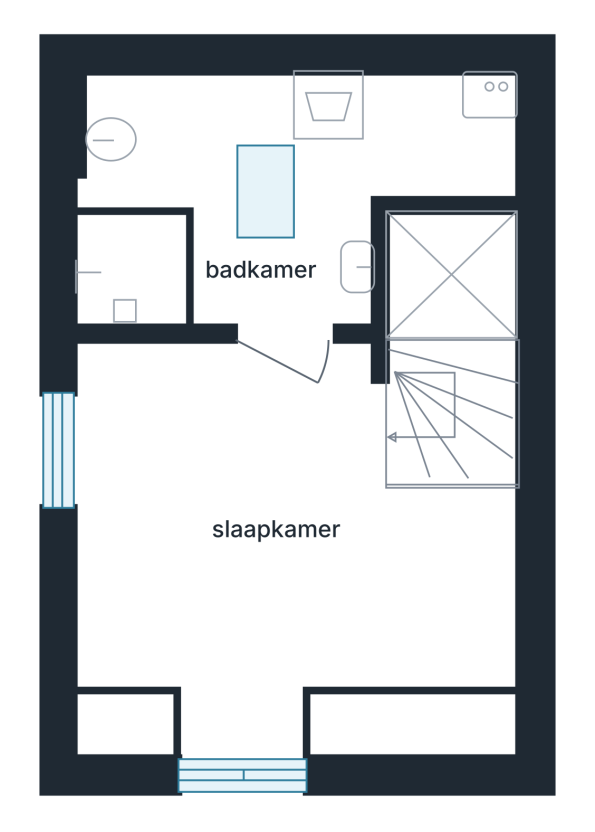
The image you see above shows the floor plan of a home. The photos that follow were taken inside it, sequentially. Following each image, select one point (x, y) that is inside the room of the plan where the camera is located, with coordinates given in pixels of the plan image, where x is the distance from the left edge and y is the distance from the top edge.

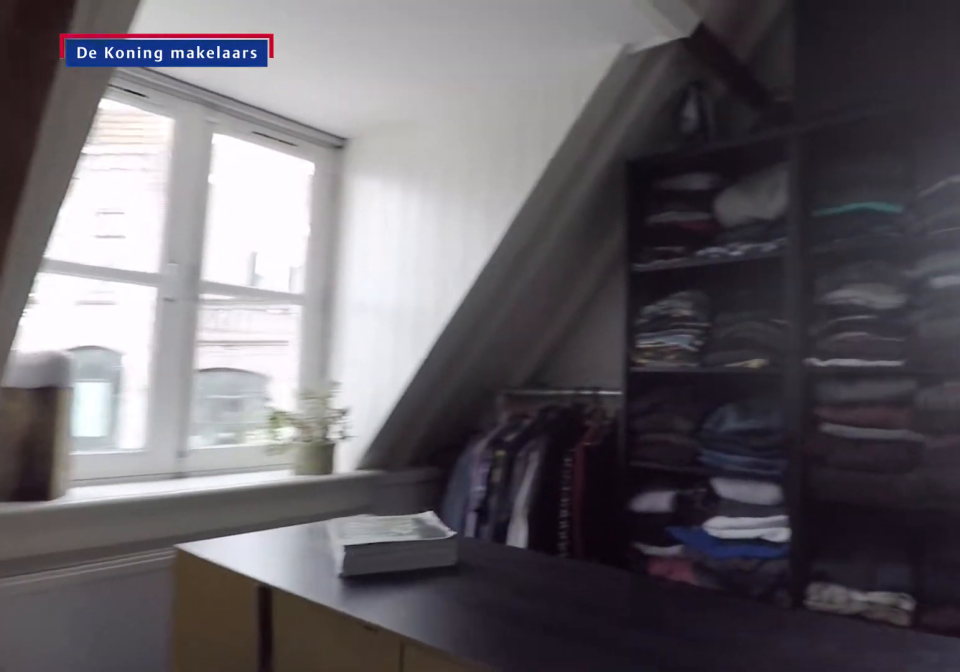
(251, 732)
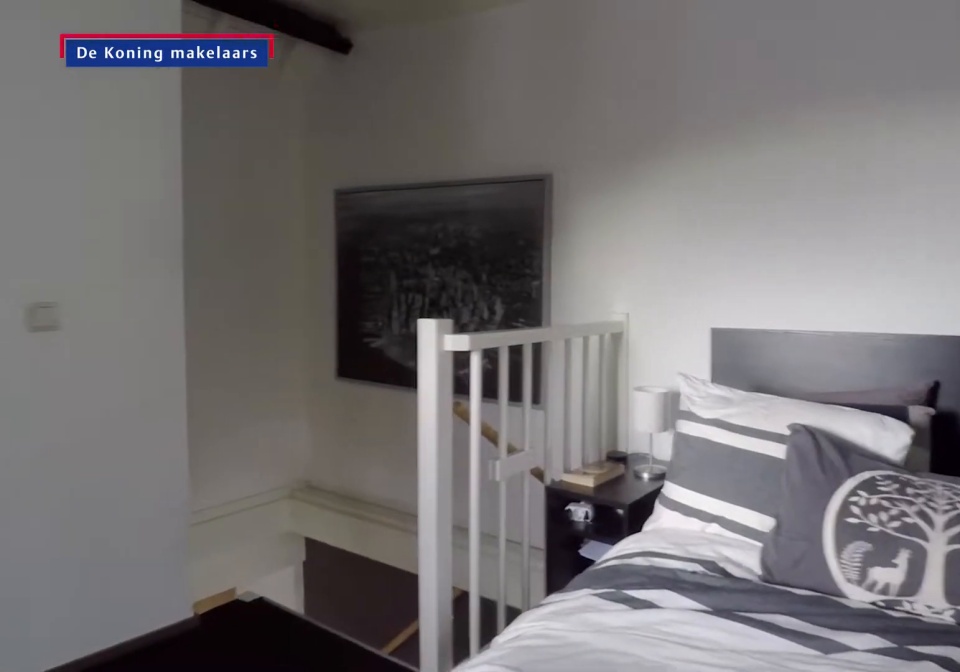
(251, 732)
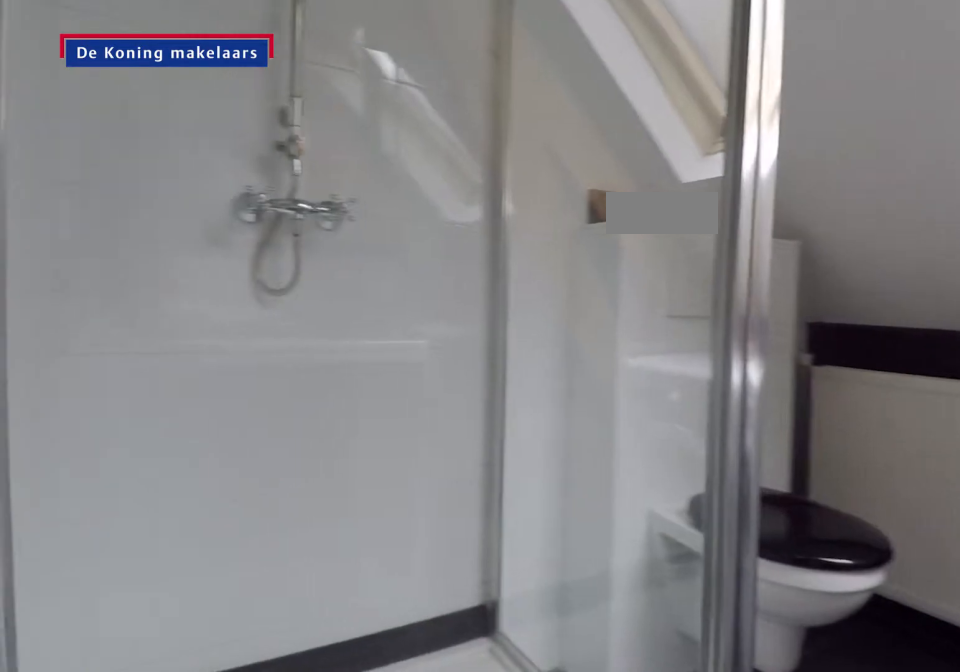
(267, 211)
